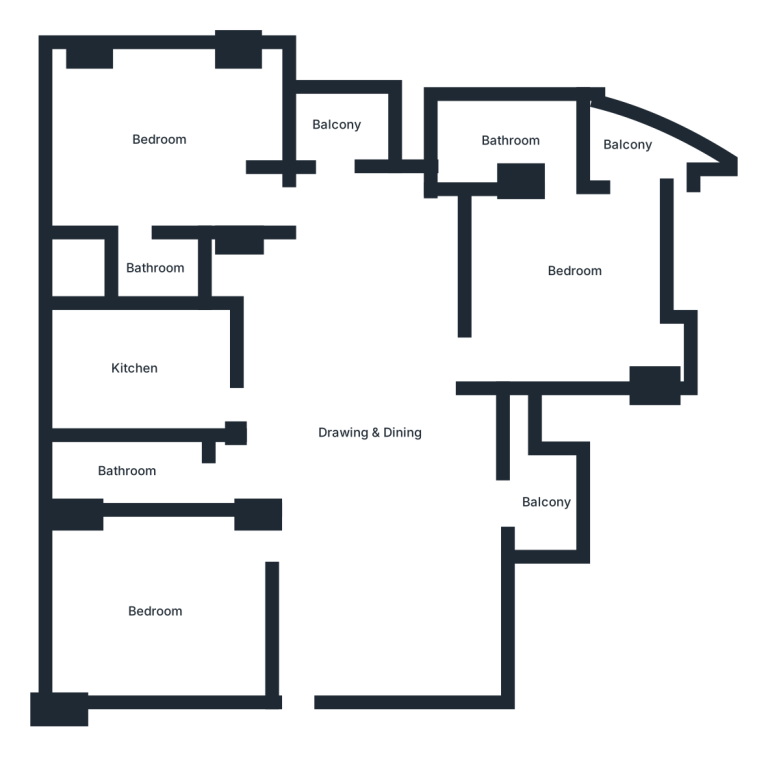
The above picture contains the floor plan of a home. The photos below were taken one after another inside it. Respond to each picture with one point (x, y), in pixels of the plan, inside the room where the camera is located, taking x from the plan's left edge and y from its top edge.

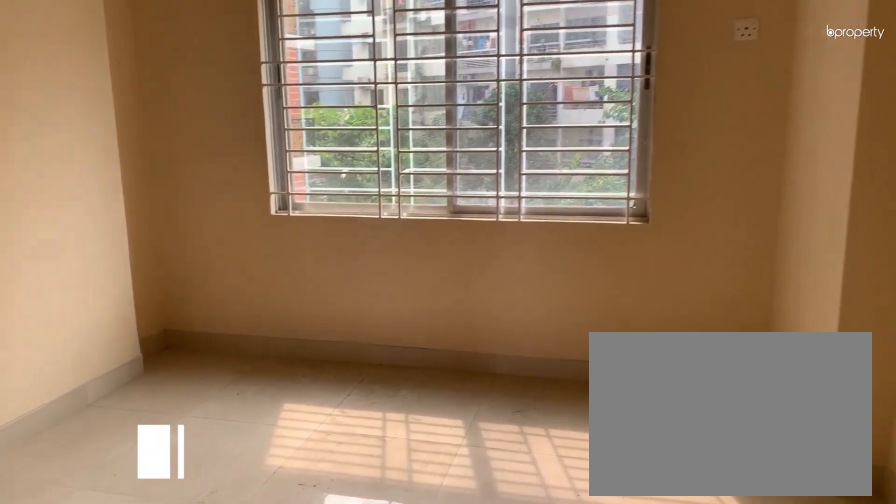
(155, 621)
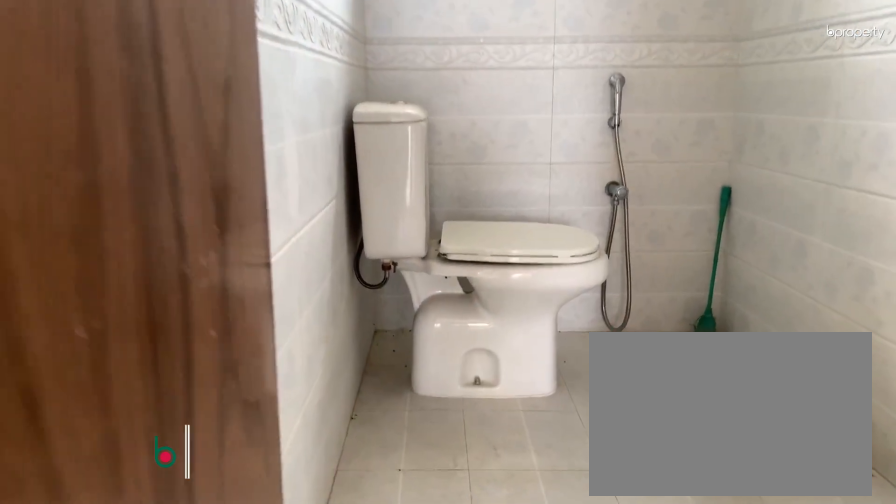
(128, 479)
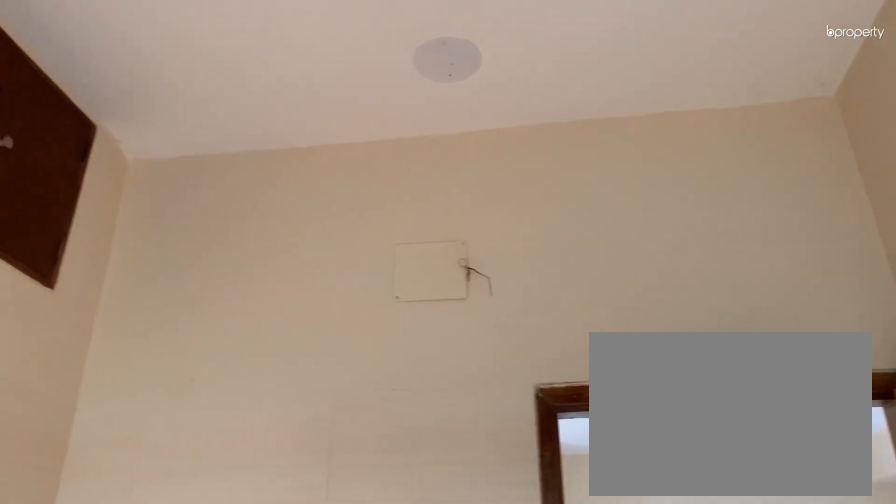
(141, 371)
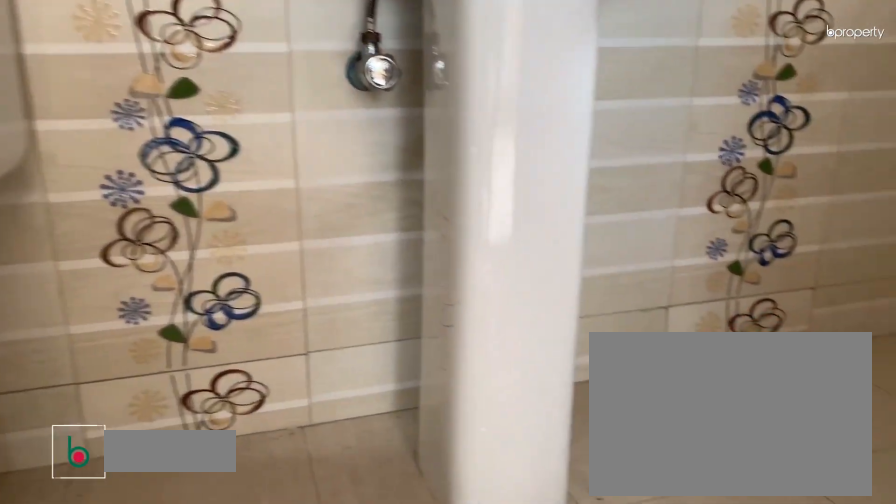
(136, 269)
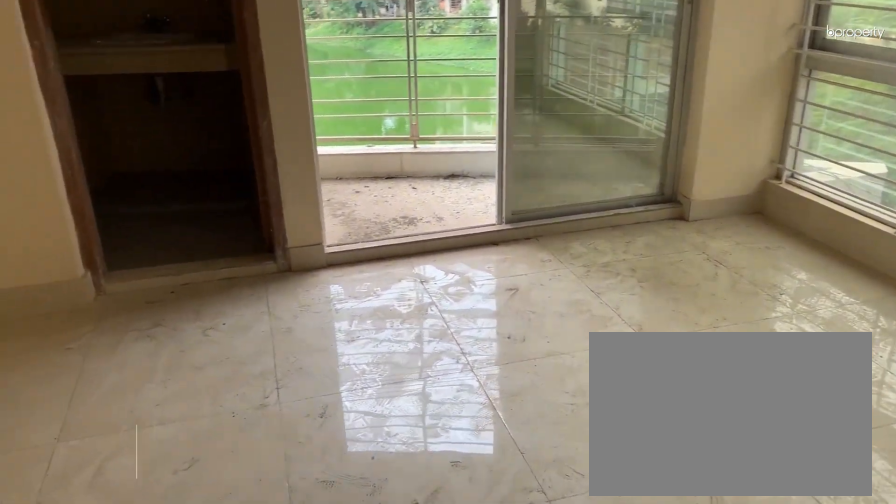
(574, 275)
